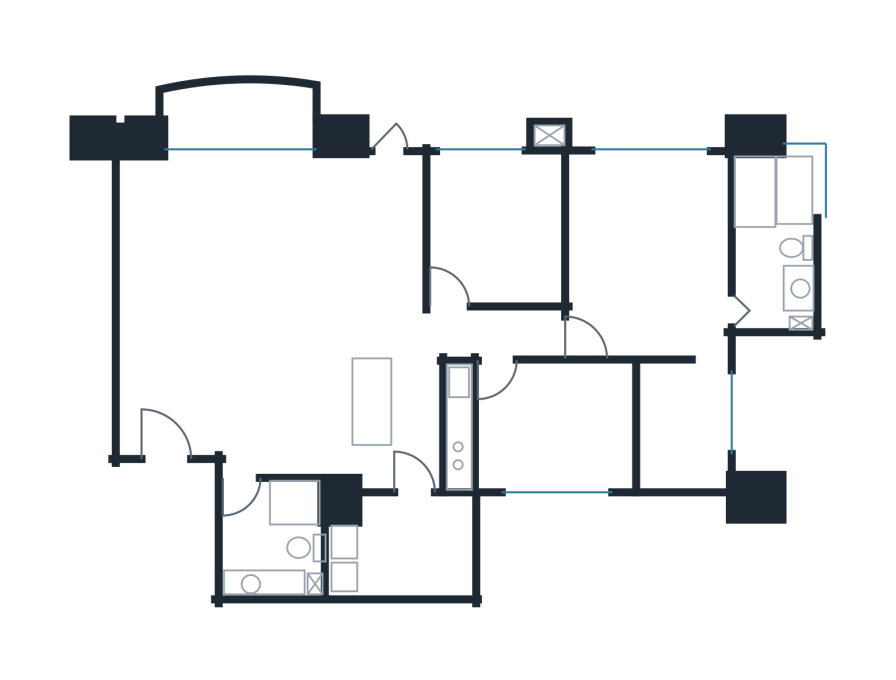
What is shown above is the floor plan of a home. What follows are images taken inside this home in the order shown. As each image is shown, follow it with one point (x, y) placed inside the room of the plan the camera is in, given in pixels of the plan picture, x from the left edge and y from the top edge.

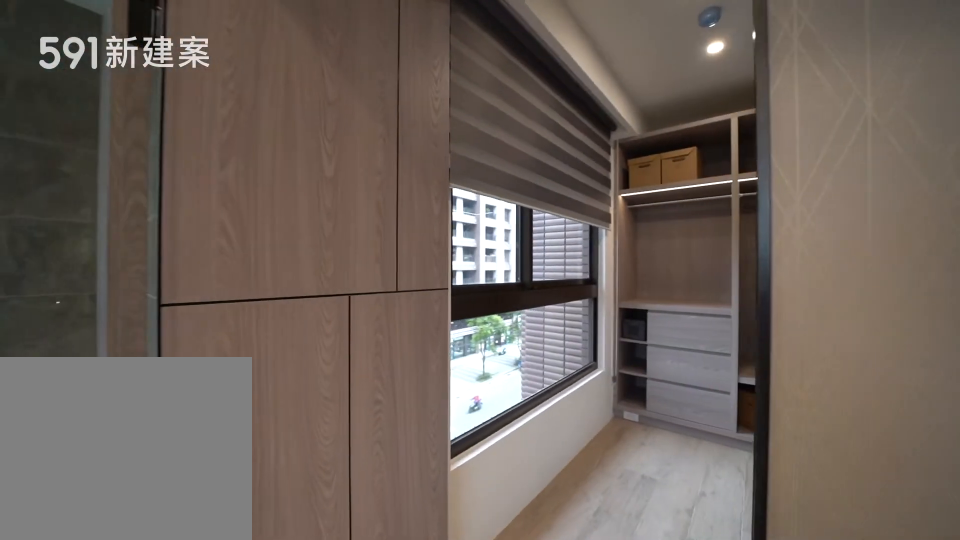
(659, 297)
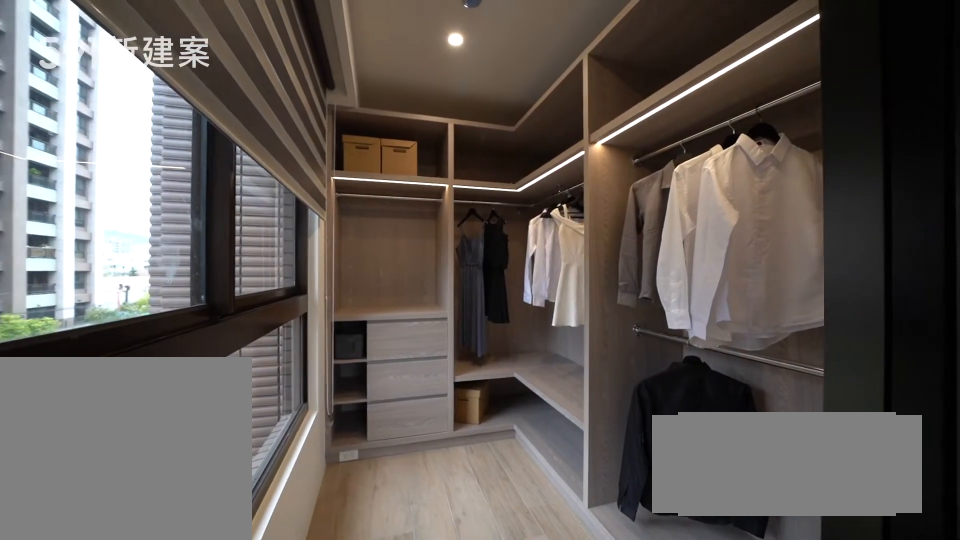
(659, 297)
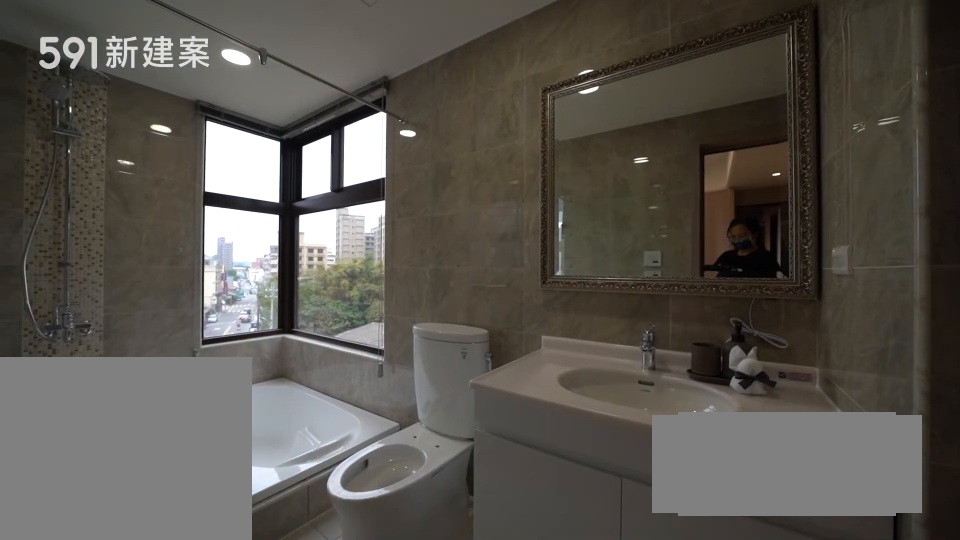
(776, 232)
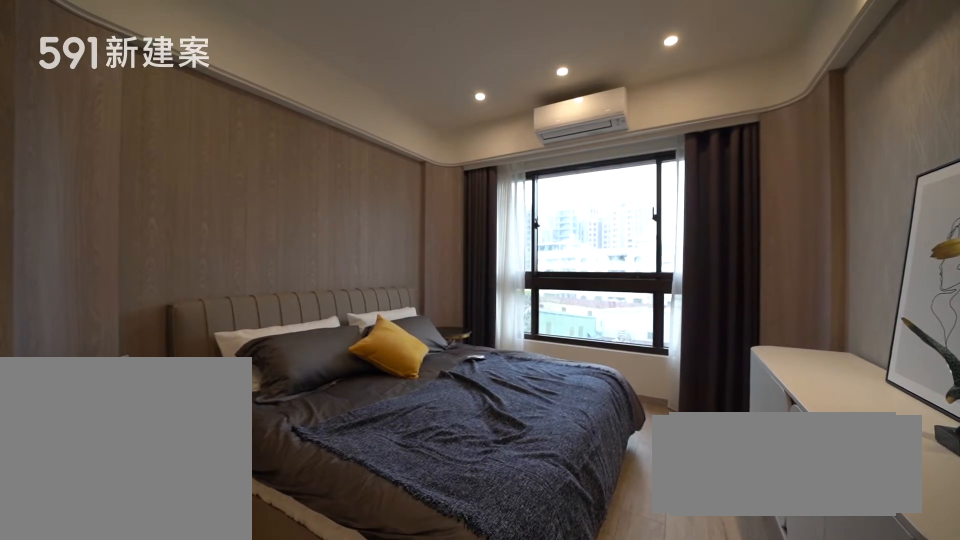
(660, 297)
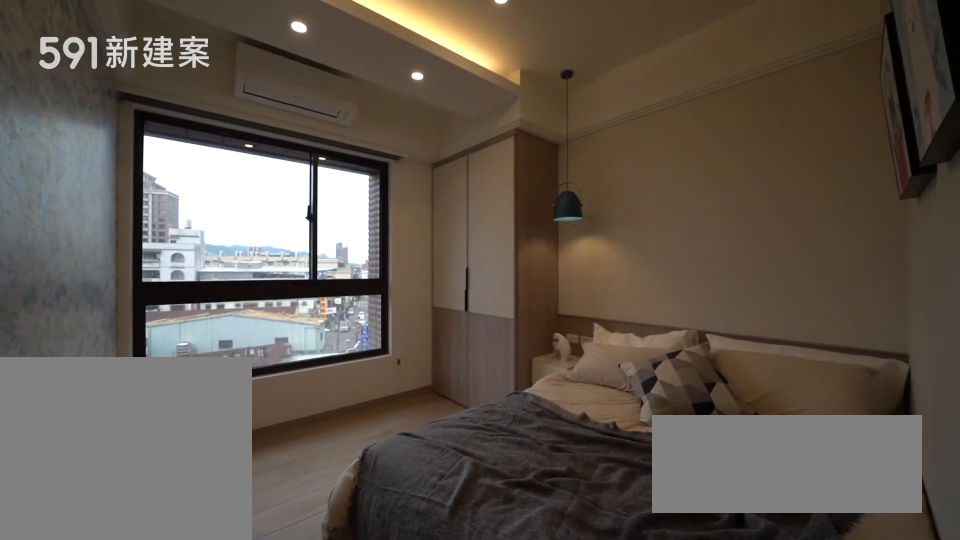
(498, 226)
